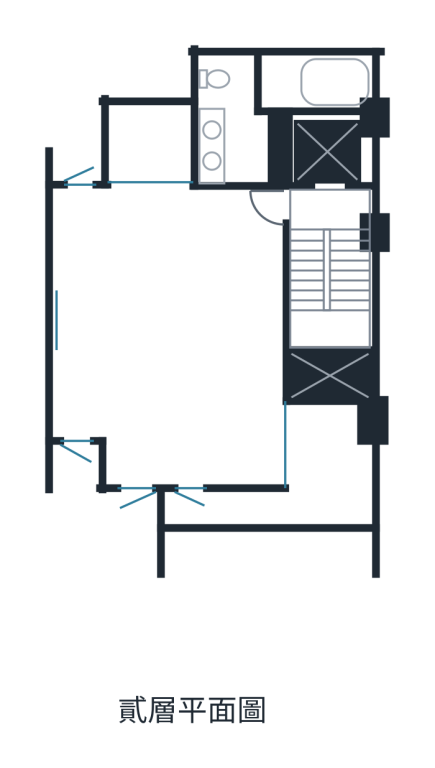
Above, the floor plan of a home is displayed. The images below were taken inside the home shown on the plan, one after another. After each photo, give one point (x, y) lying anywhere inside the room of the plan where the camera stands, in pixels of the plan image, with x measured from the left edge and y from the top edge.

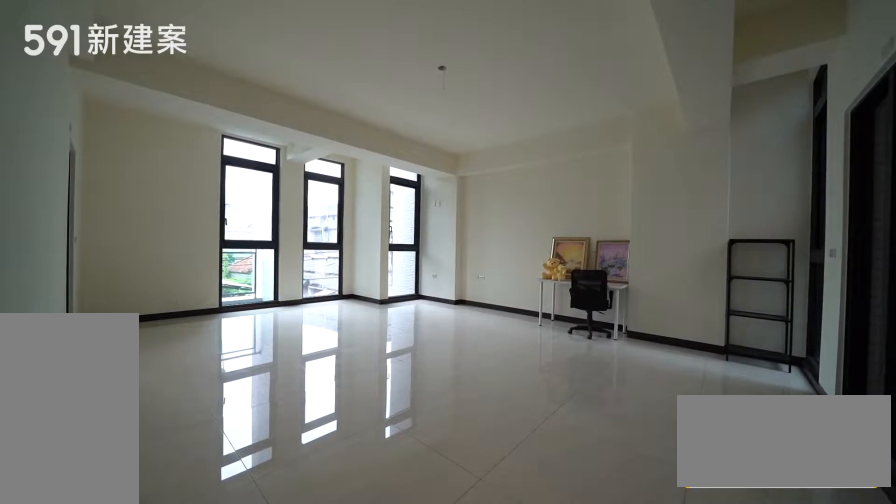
(168, 330)
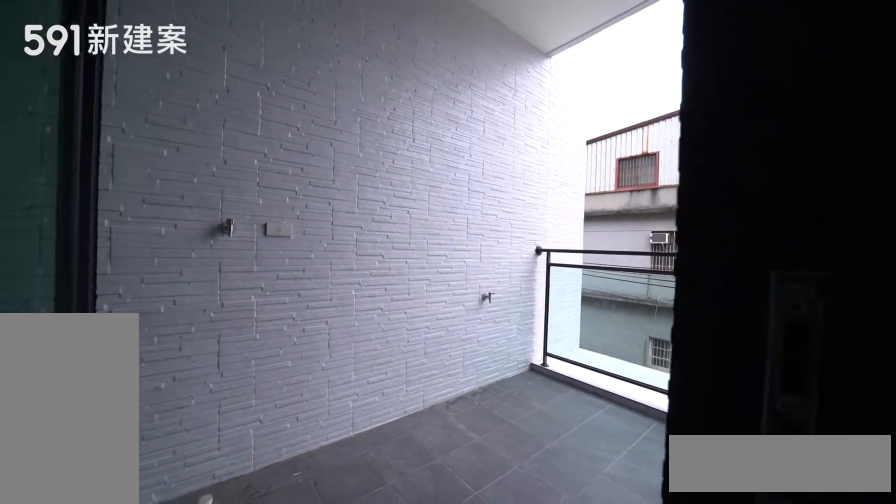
(290, 482)
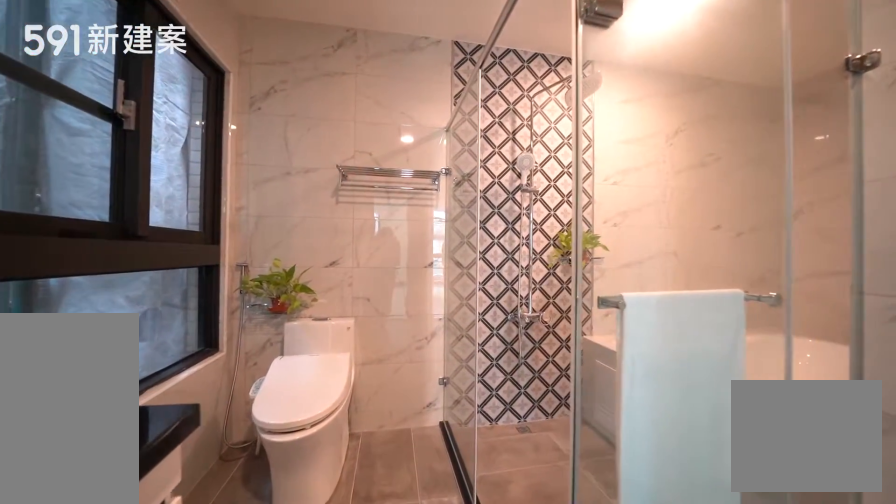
(275, 101)
